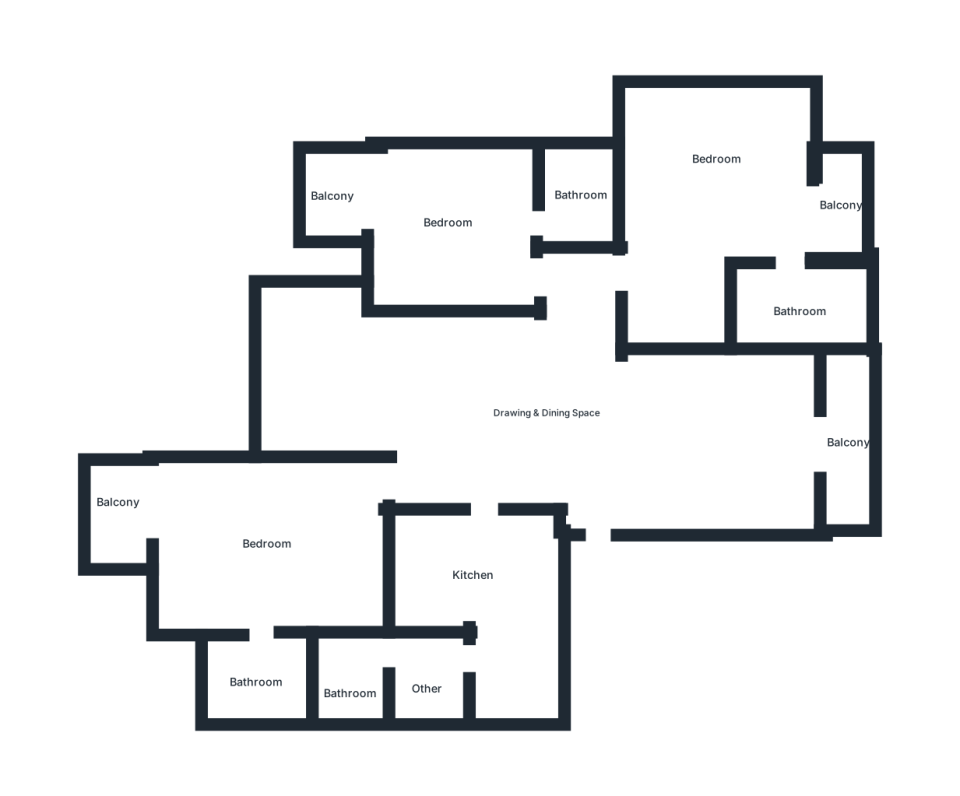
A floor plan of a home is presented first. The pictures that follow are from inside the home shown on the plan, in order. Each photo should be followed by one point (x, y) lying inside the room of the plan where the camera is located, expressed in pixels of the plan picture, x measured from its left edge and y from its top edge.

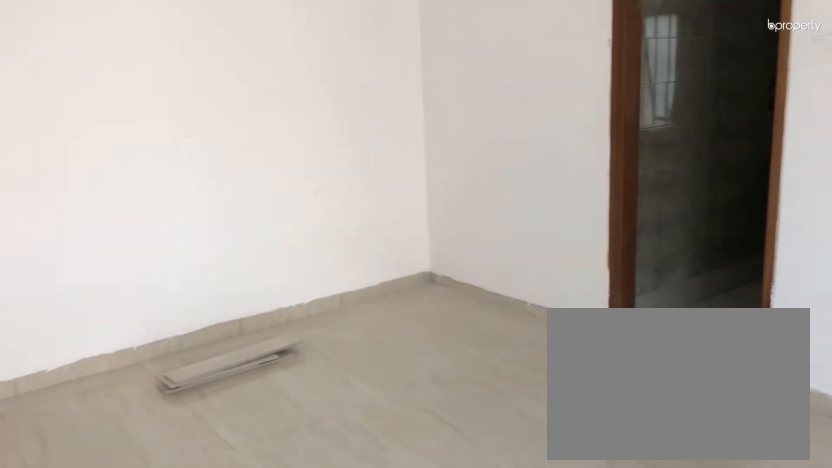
(277, 553)
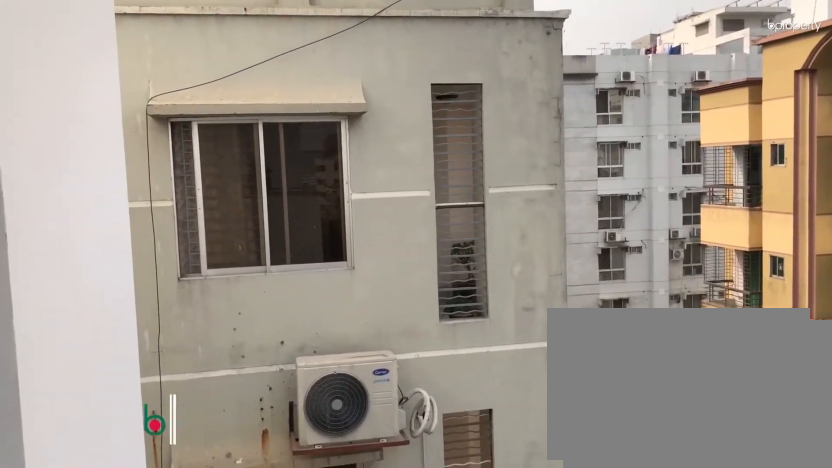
(120, 513)
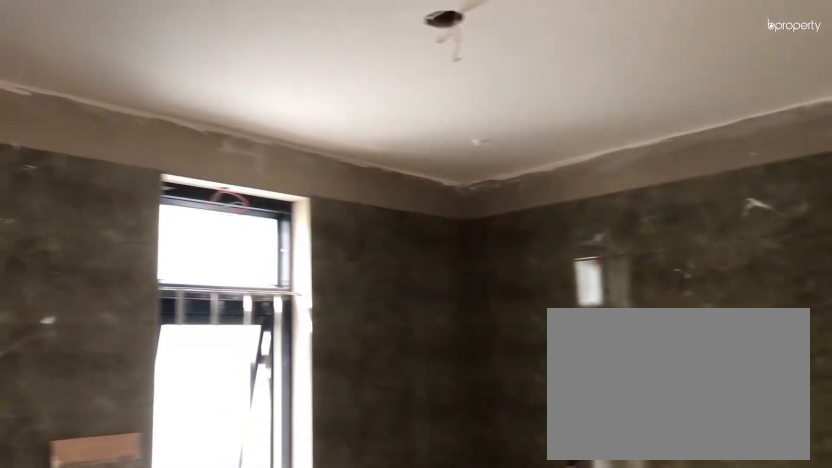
(272, 675)
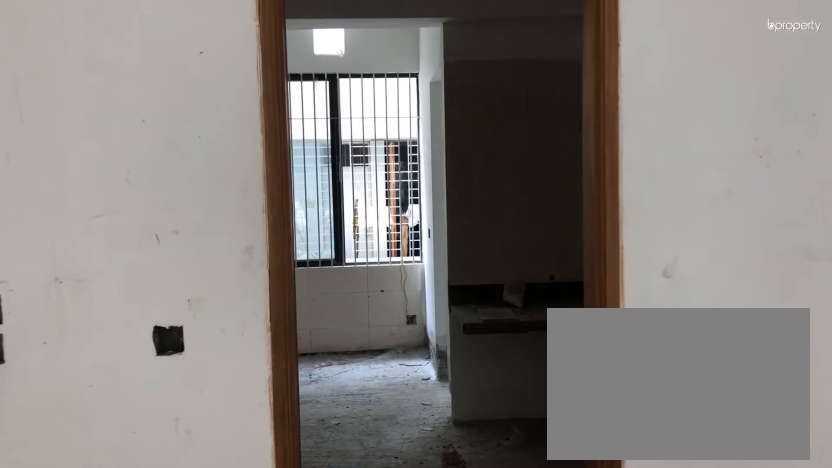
(484, 482)
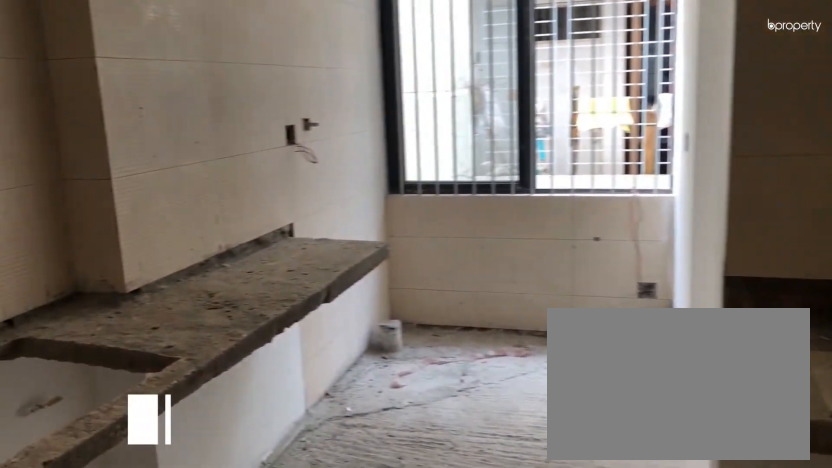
(482, 582)
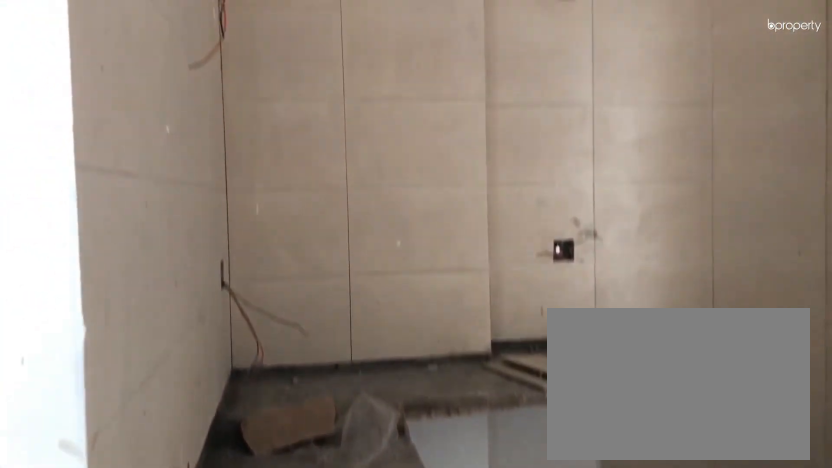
(483, 582)
